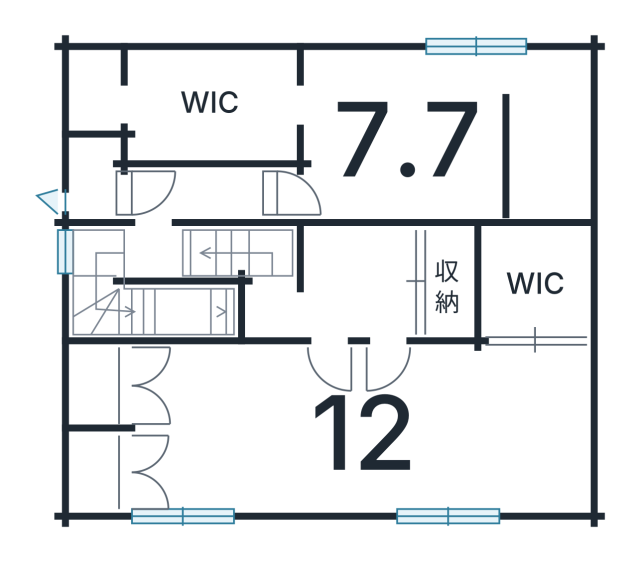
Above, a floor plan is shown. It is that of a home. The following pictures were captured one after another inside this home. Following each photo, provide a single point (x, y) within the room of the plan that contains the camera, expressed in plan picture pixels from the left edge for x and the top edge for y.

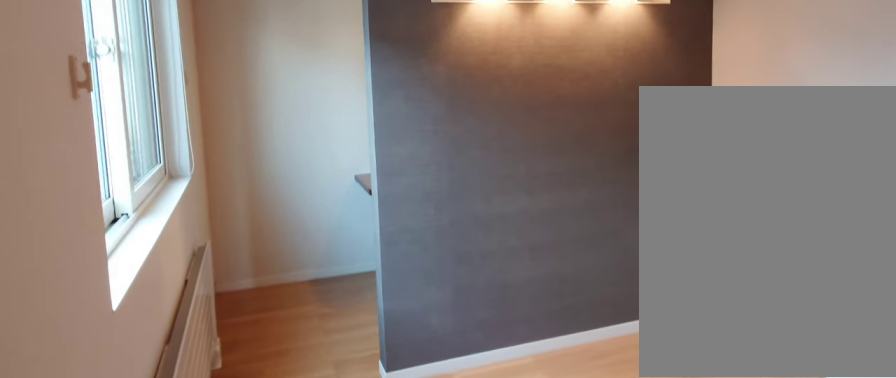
(394, 144)
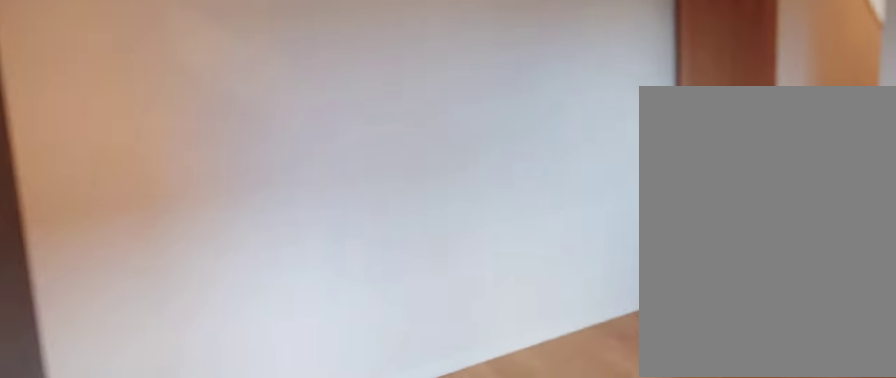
(394, 144)
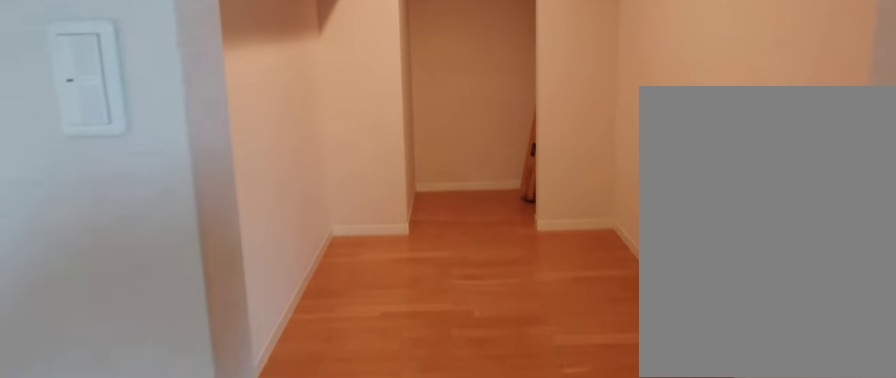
(197, 108)
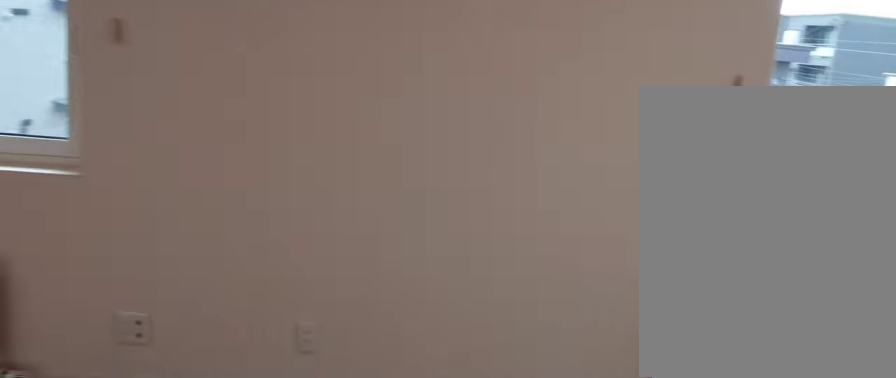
(357, 446)
